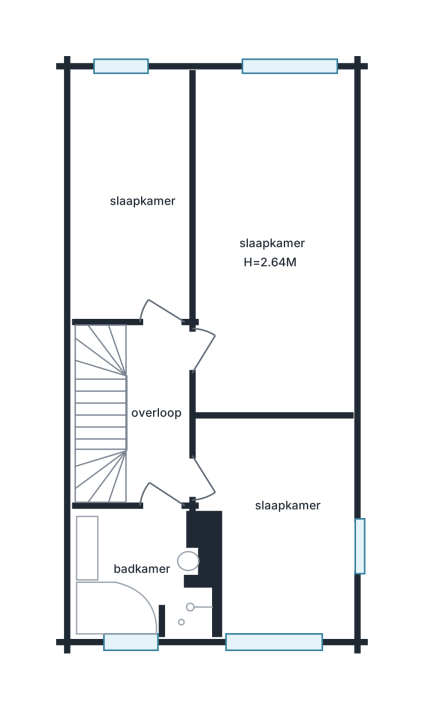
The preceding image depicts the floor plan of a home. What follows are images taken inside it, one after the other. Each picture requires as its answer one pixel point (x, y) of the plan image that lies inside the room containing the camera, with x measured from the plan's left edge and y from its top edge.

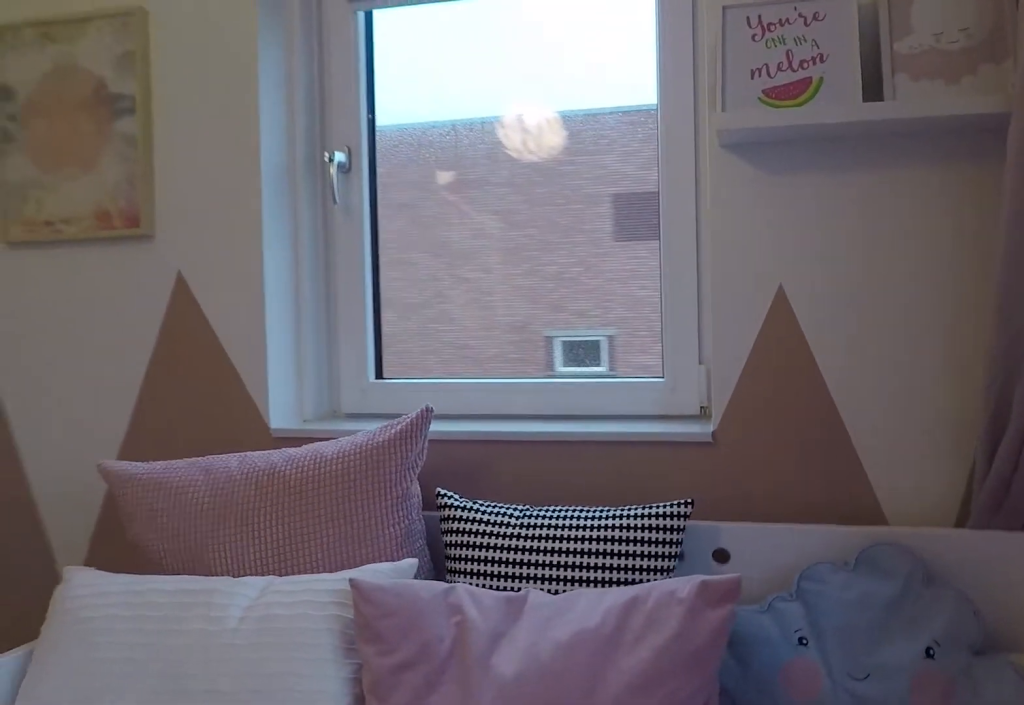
(279, 533)
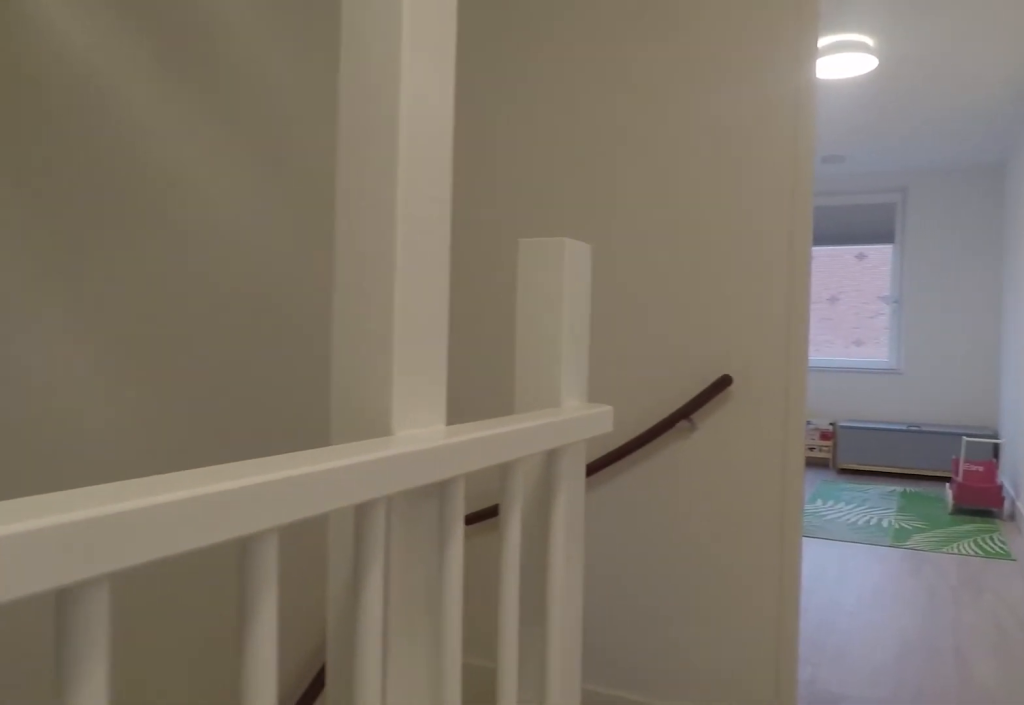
(157, 414)
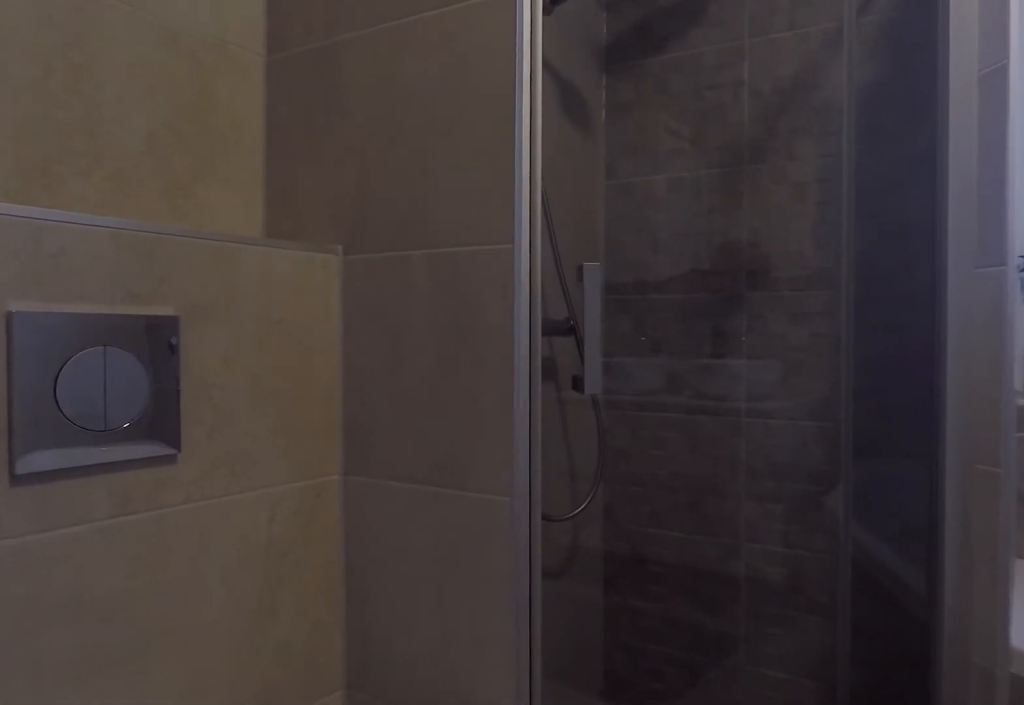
(138, 574)
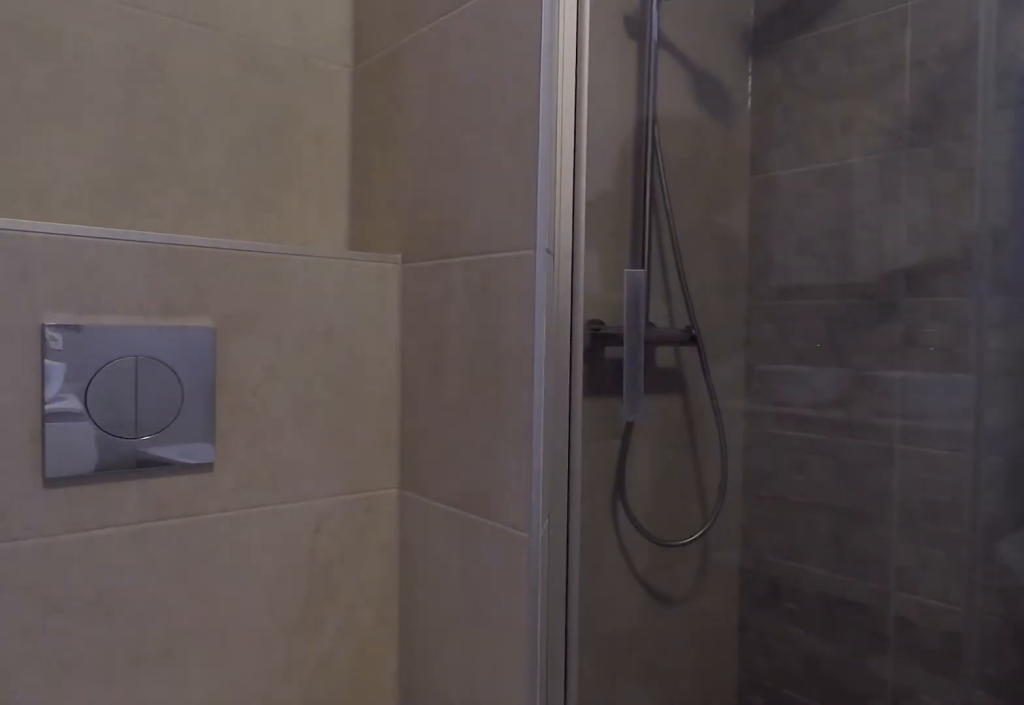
(138, 574)
